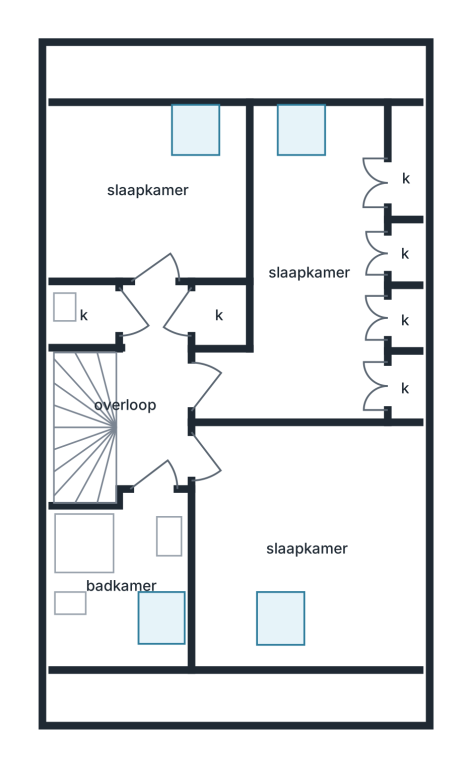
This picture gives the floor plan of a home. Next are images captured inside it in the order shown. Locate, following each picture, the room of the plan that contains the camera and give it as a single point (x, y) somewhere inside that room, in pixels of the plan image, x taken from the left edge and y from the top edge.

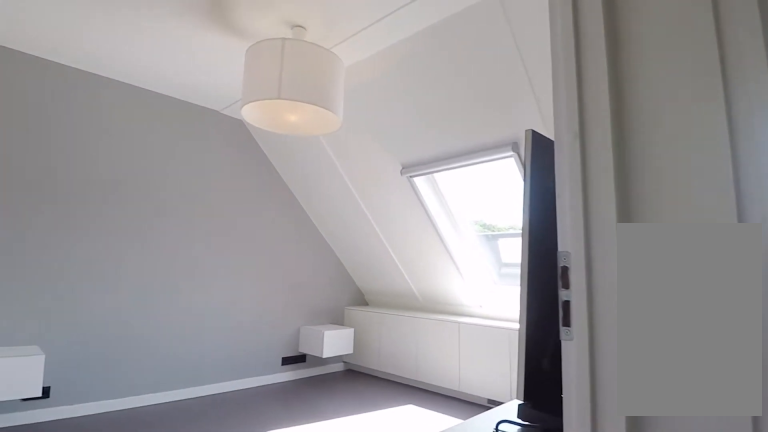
(152, 387)
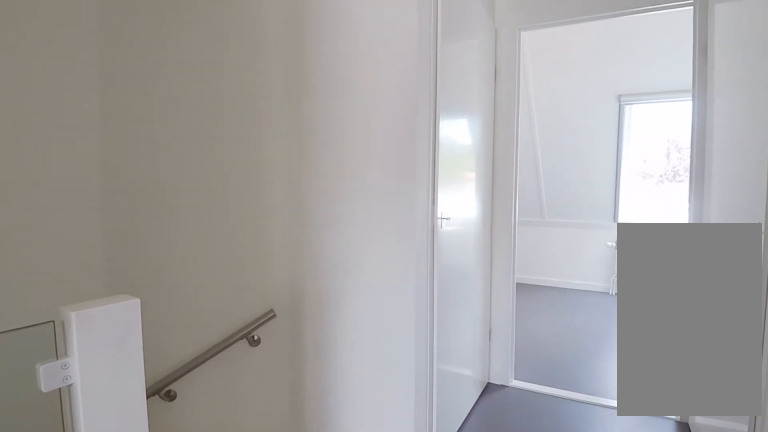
(152, 387)
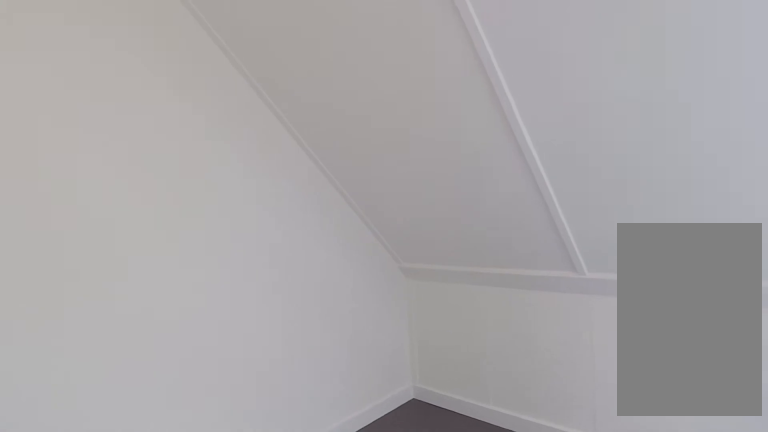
(149, 213)
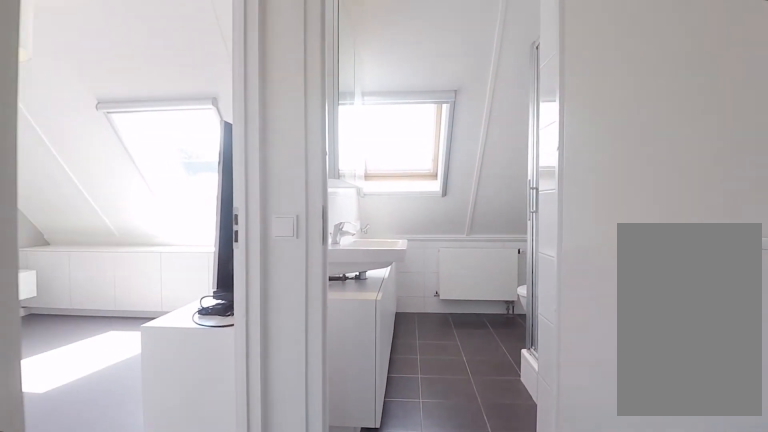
(152, 387)
